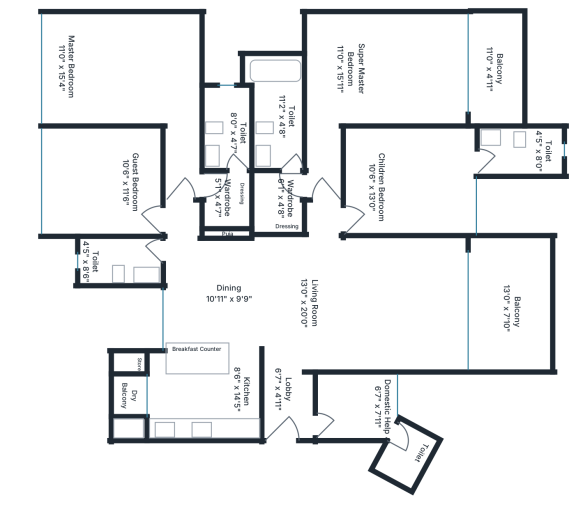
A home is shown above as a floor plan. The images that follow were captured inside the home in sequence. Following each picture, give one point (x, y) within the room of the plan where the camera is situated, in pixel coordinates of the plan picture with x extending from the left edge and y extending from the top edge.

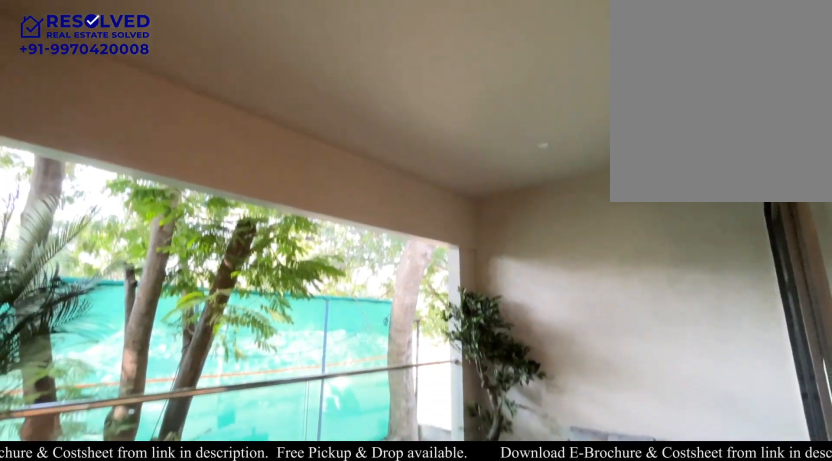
(510, 303)
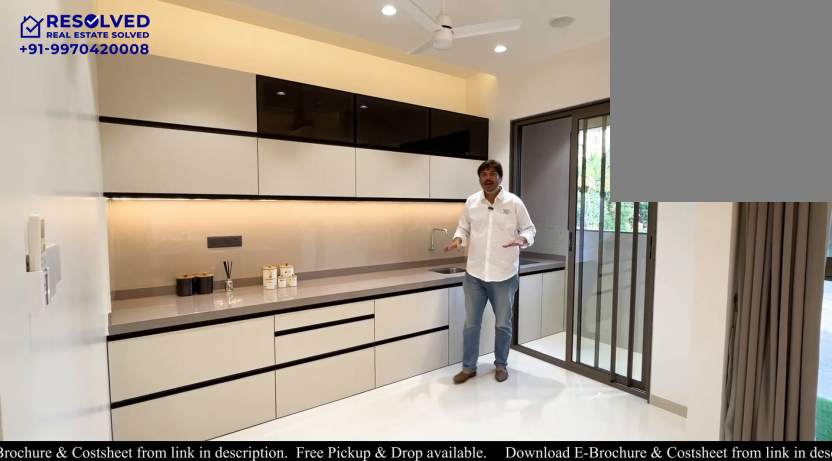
(204, 396)
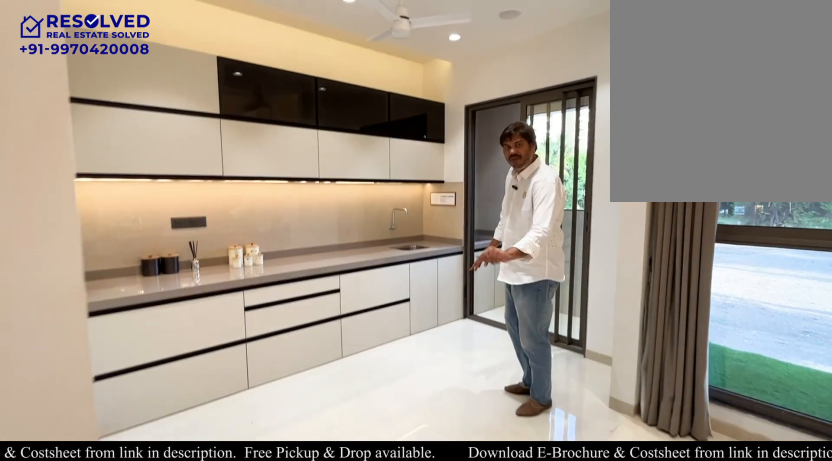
(204, 395)
